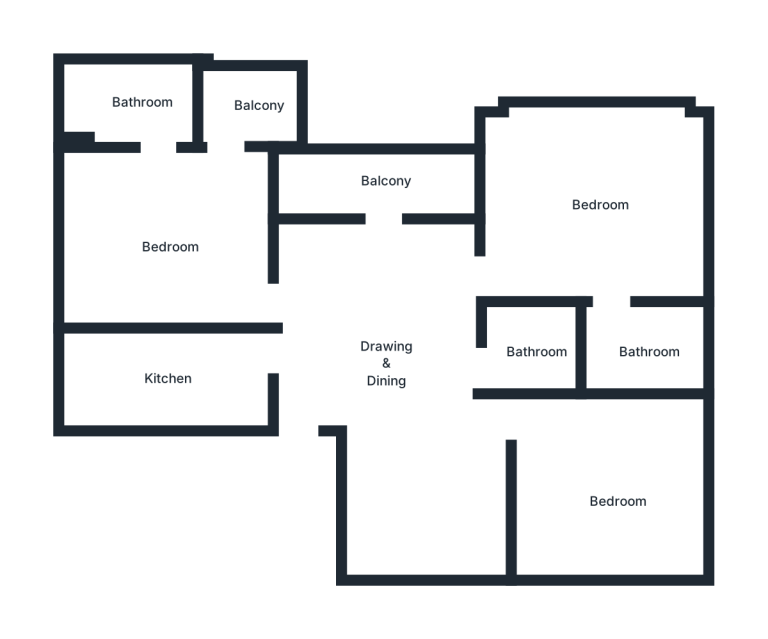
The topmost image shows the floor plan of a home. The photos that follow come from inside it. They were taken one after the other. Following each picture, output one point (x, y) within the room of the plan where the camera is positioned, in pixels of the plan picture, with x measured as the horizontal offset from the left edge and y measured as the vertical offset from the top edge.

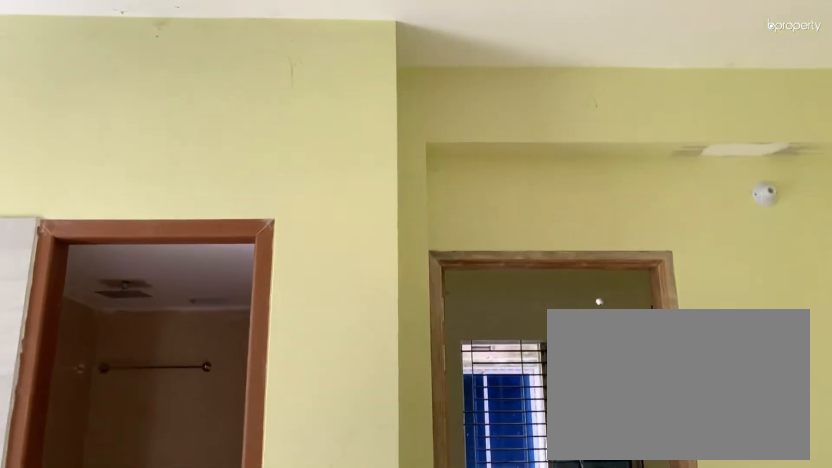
(425, 506)
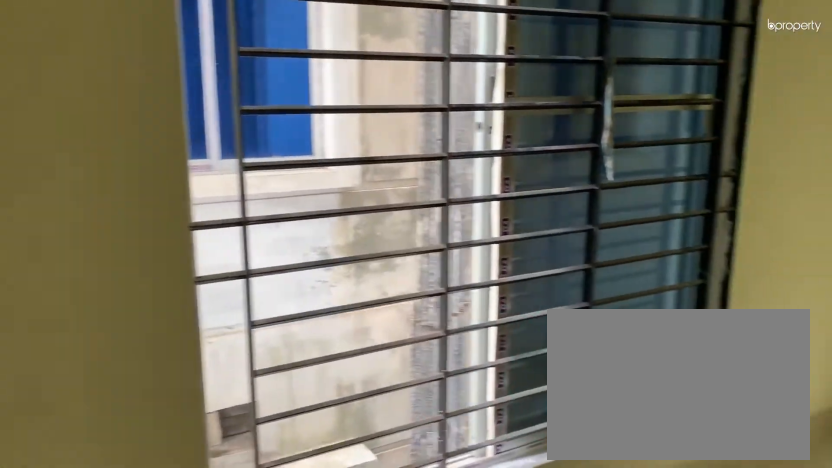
(614, 498)
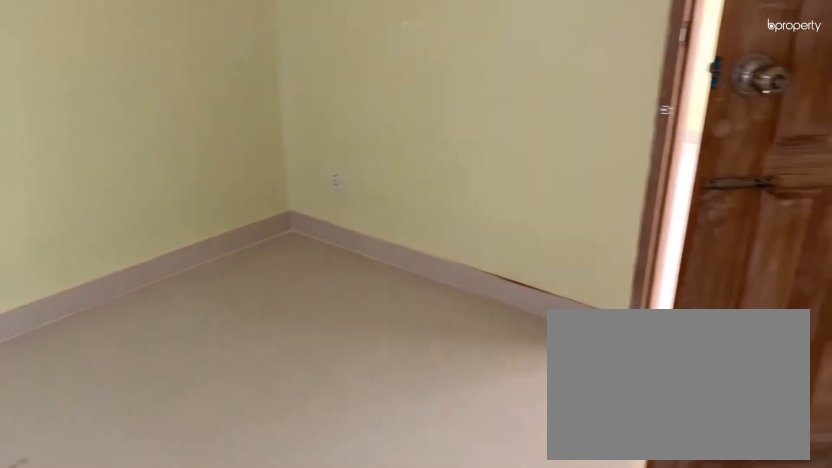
(614, 498)
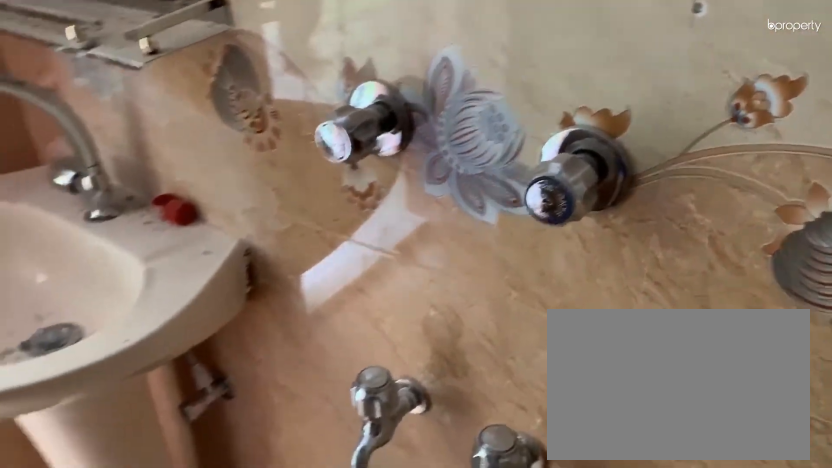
(538, 350)
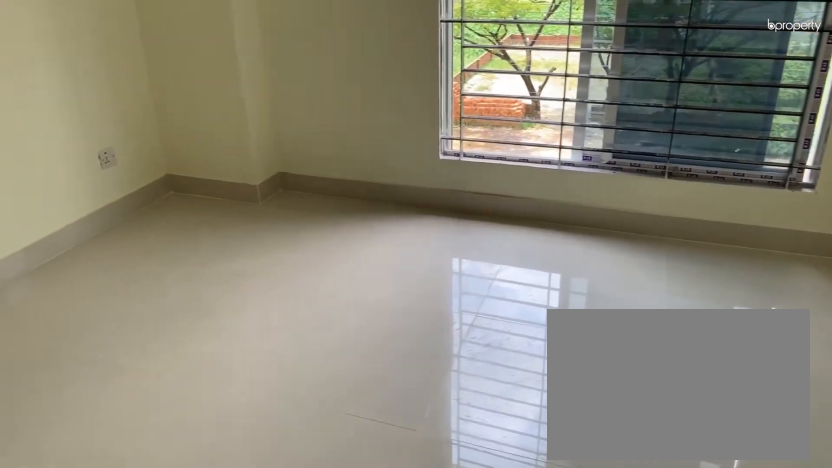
(595, 209)
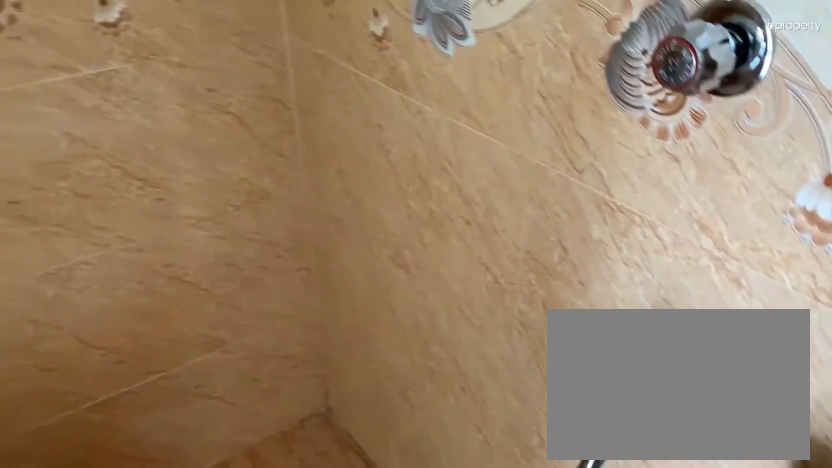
(648, 345)
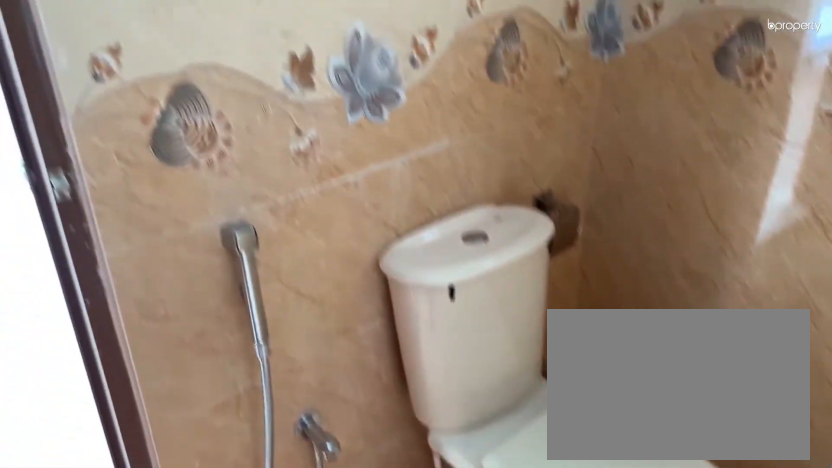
(648, 345)
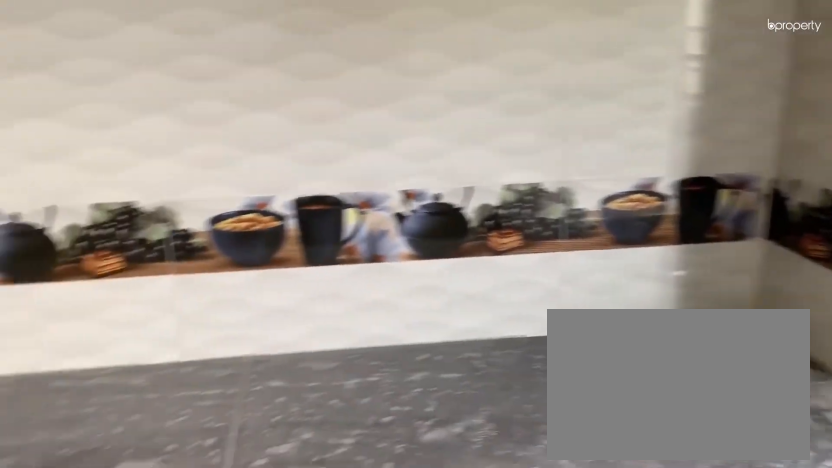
(167, 377)
